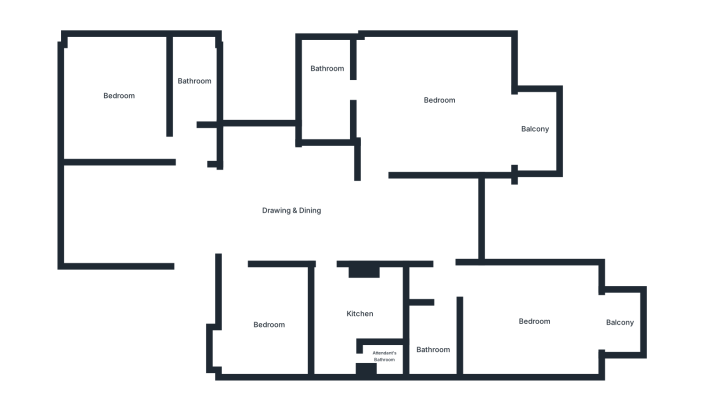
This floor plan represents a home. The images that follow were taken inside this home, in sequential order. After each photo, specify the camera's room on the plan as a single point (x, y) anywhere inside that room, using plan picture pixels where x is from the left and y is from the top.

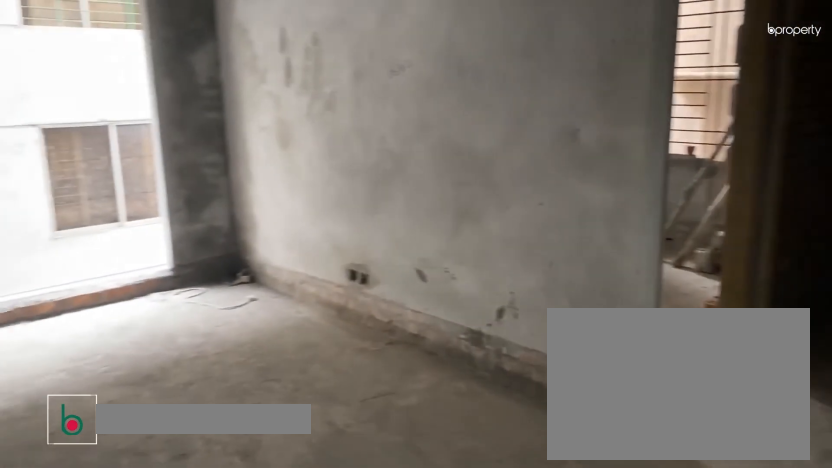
(122, 213)
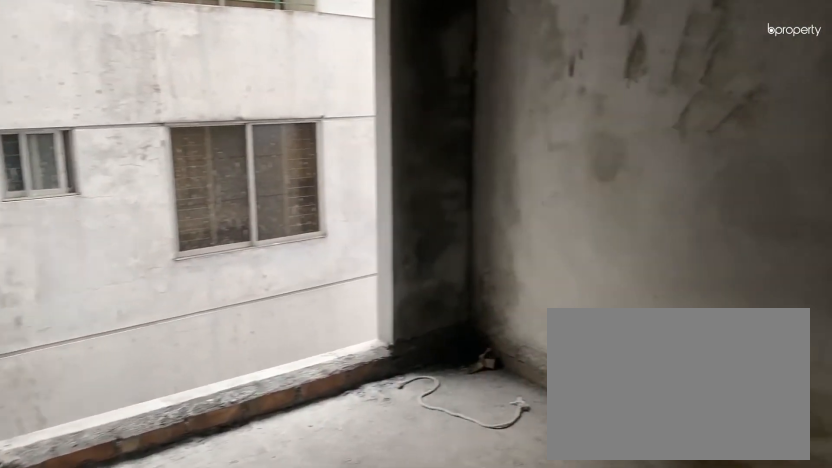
(122, 213)
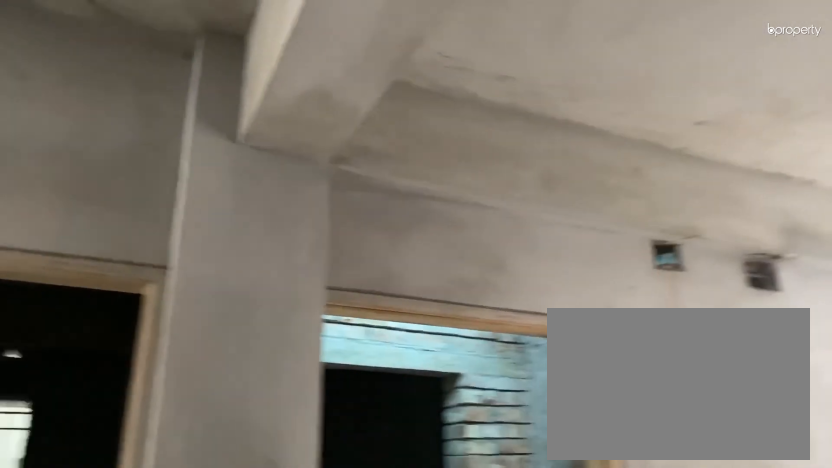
(171, 213)
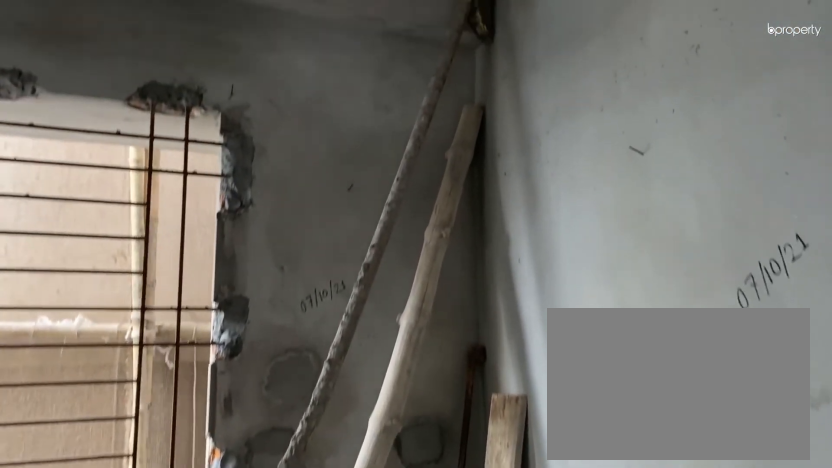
(117, 97)
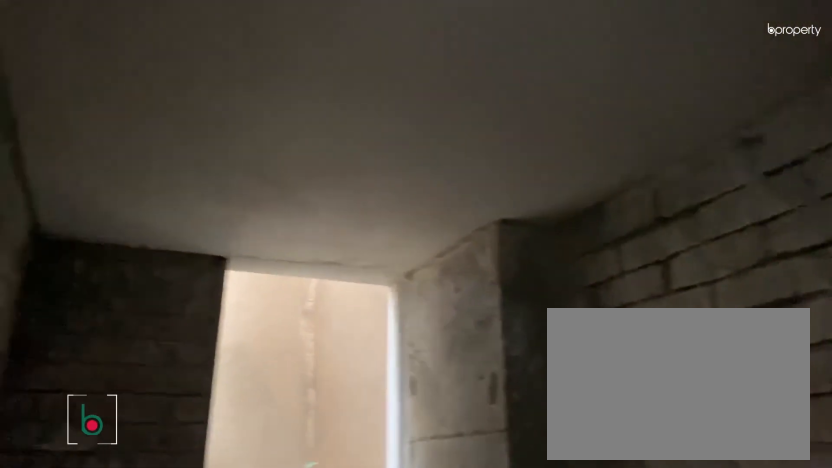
(191, 83)
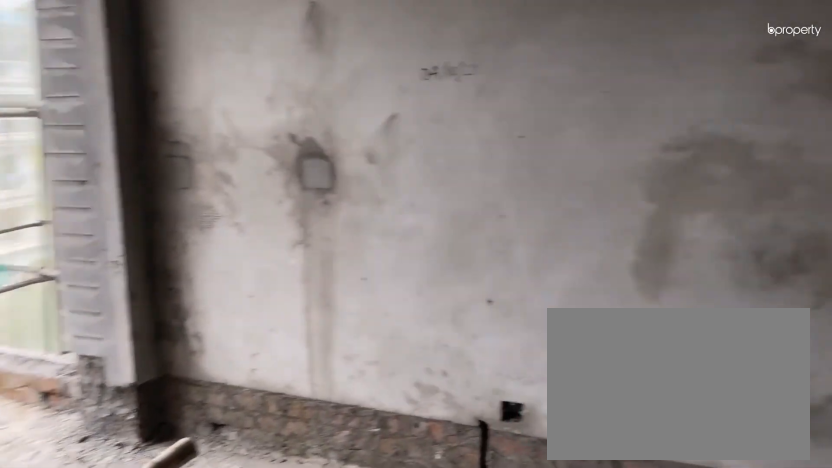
(439, 107)
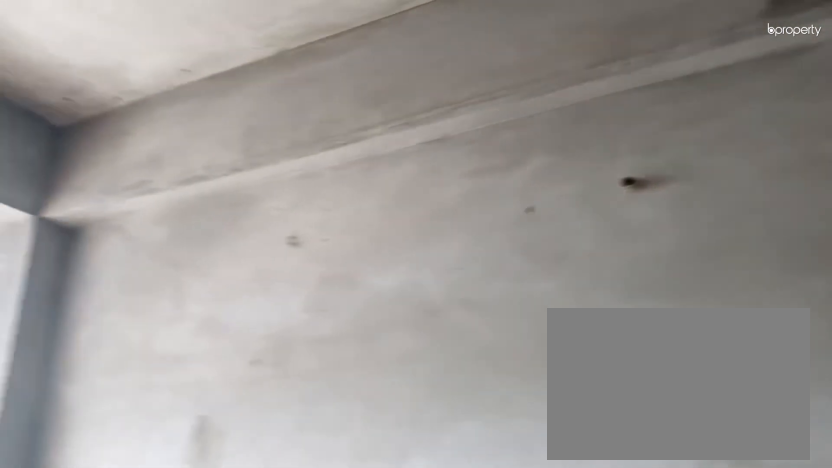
(439, 107)
